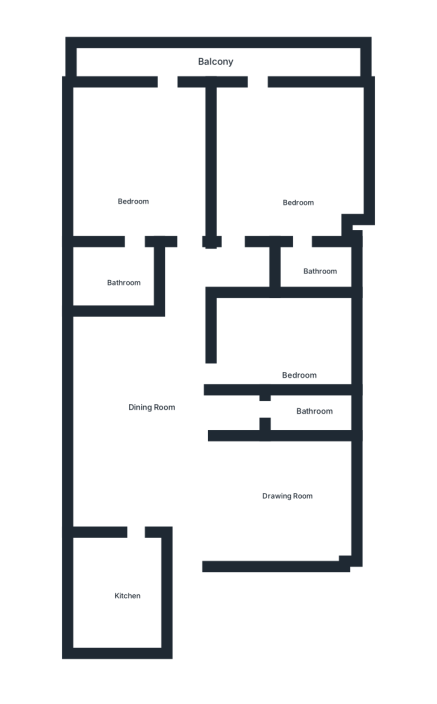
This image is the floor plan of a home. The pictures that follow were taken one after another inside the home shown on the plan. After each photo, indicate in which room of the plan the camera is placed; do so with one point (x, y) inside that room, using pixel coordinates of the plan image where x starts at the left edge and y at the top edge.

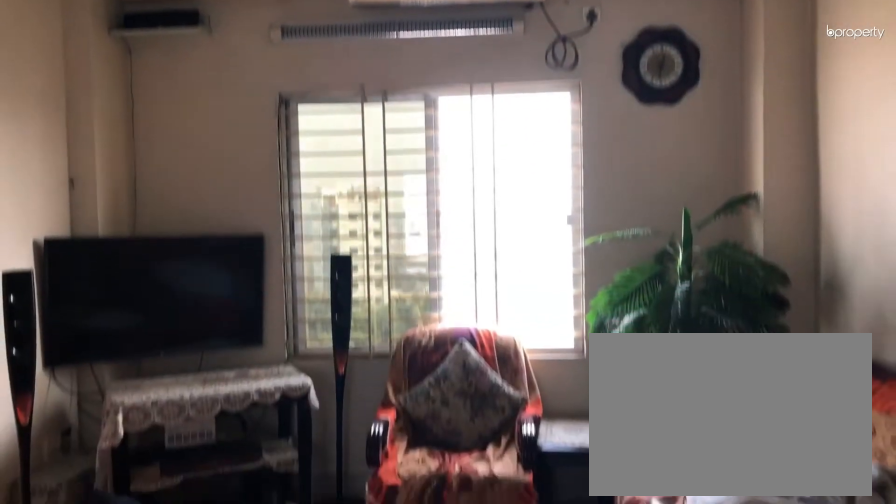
(279, 506)
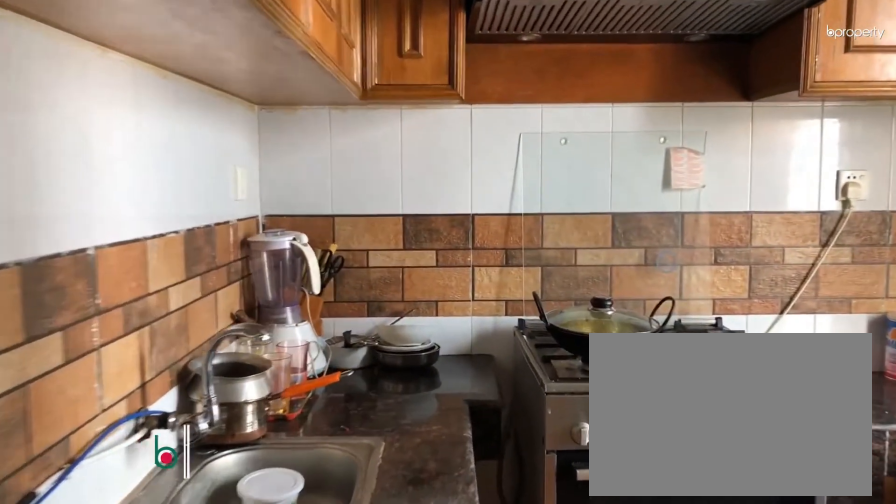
(115, 595)
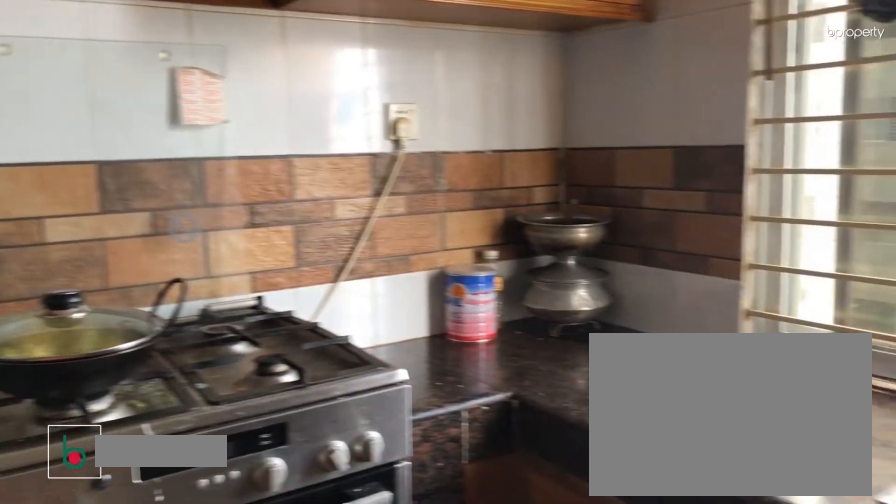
(115, 595)
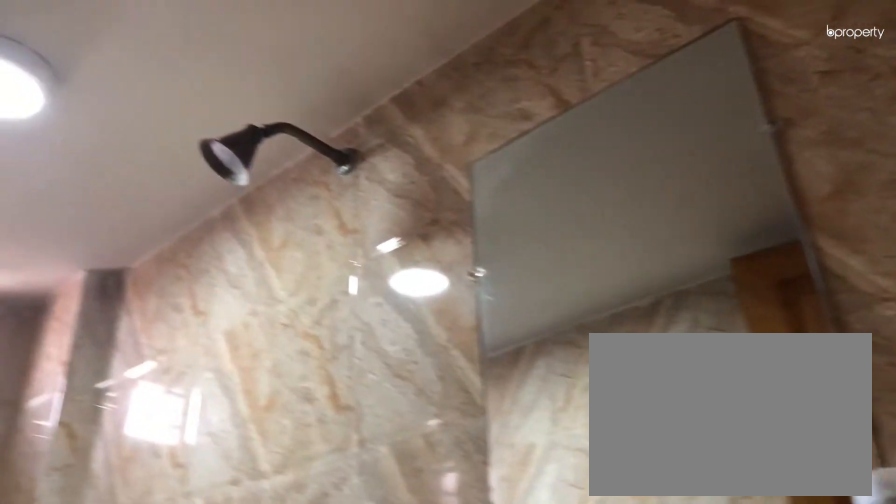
(305, 415)
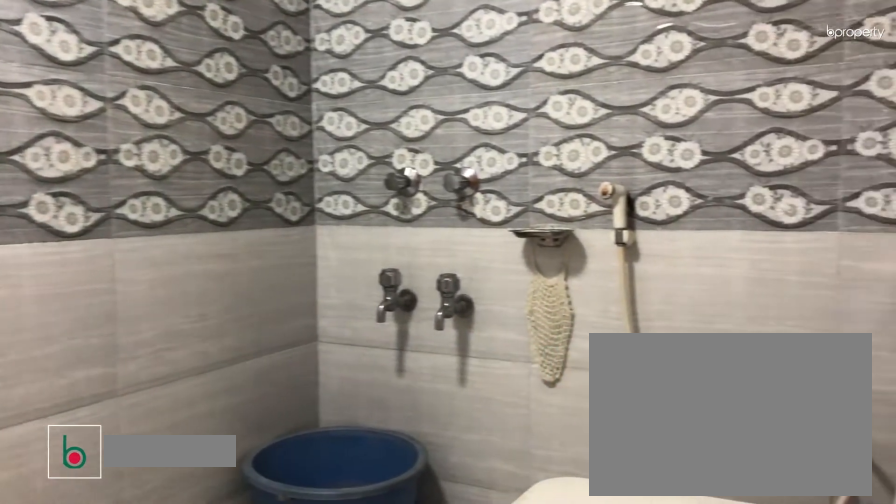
(310, 271)
